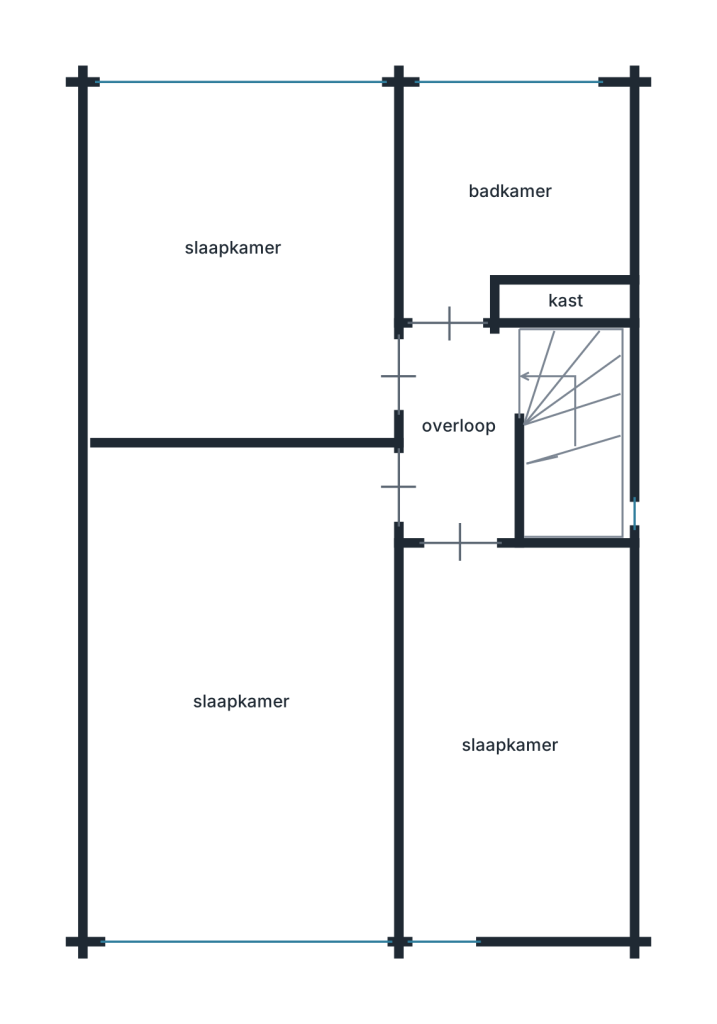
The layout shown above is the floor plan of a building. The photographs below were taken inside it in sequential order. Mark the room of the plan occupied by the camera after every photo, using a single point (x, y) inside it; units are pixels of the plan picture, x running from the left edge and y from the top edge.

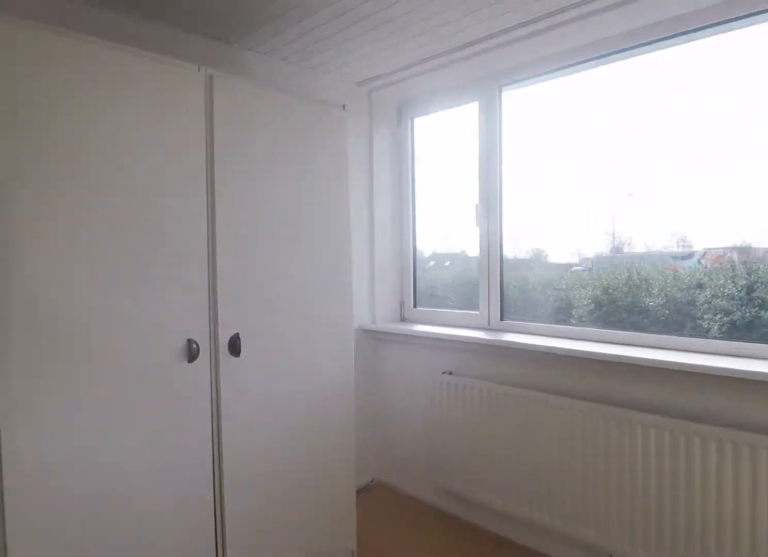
(250, 690)
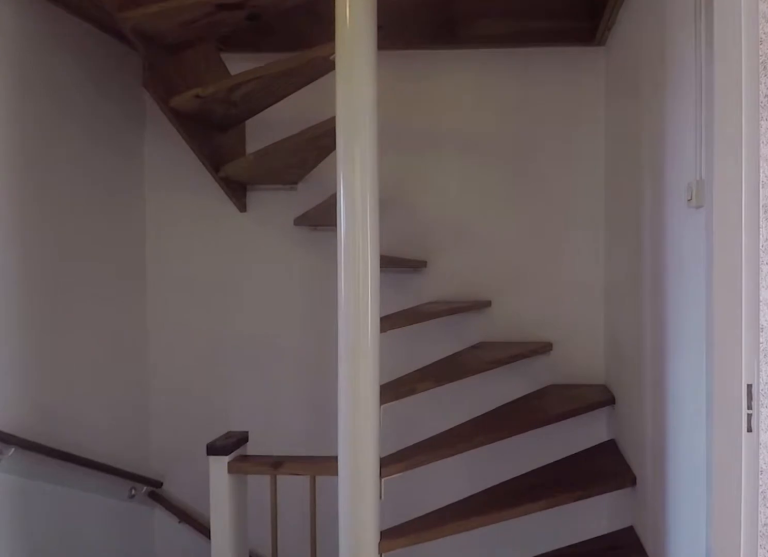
(459, 433)
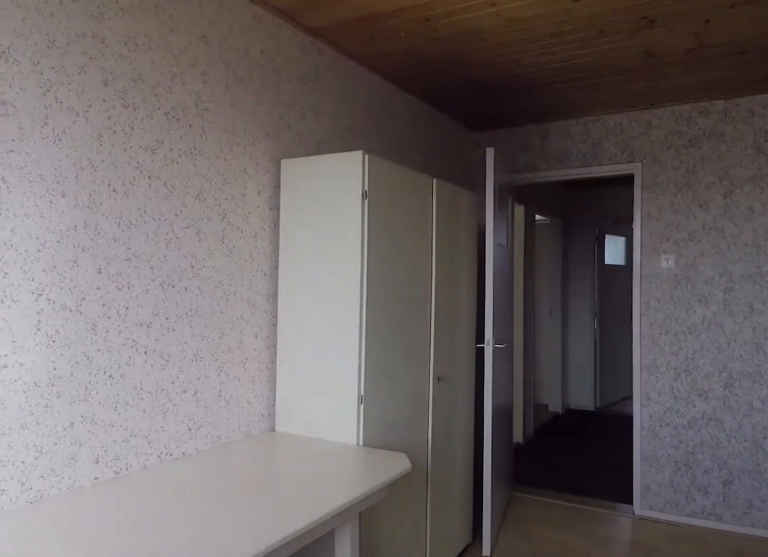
(514, 742)
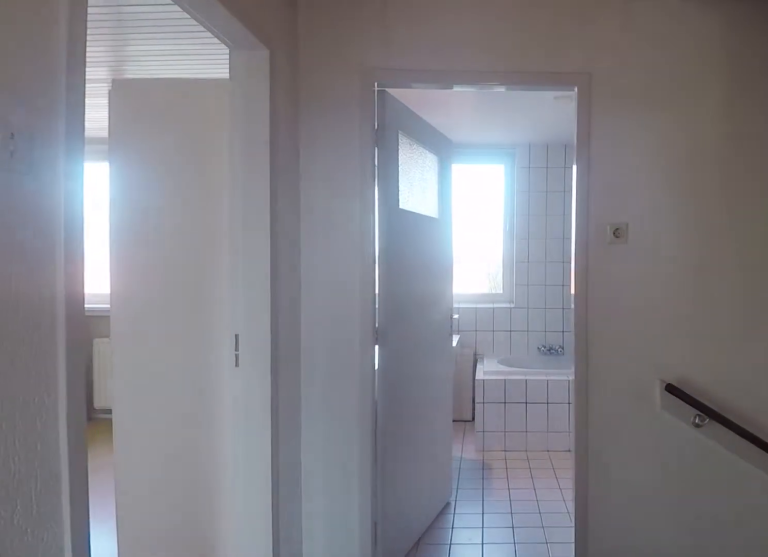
(460, 433)
